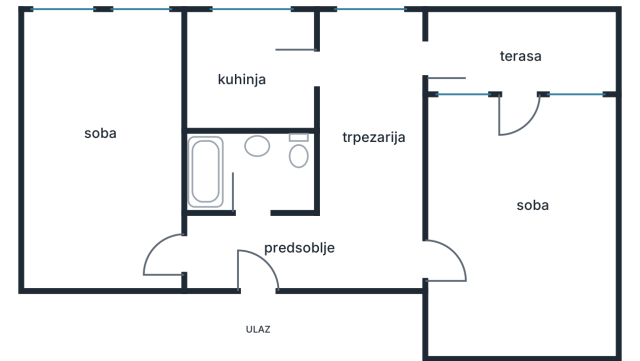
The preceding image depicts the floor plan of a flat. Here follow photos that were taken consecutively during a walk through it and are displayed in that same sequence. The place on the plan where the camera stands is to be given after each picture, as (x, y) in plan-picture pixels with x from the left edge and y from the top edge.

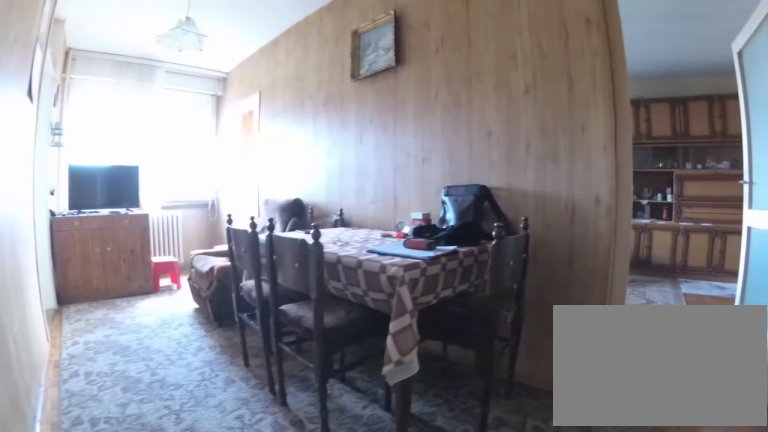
(326, 247)
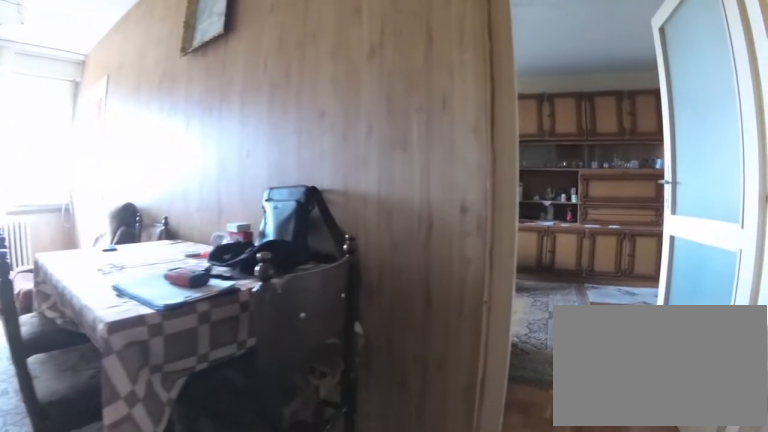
(345, 247)
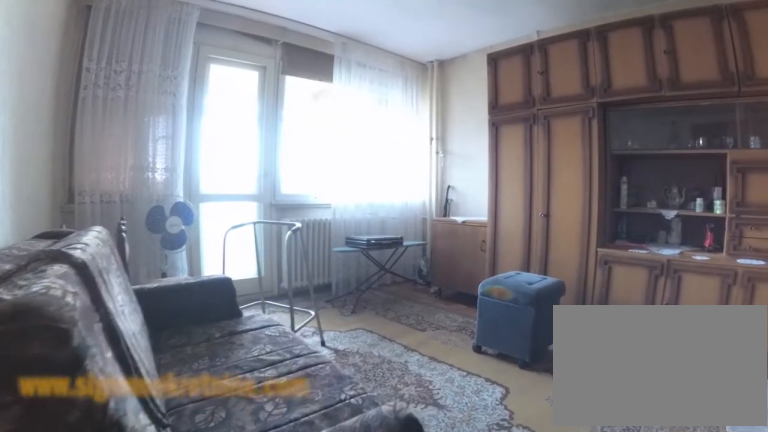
(428, 262)
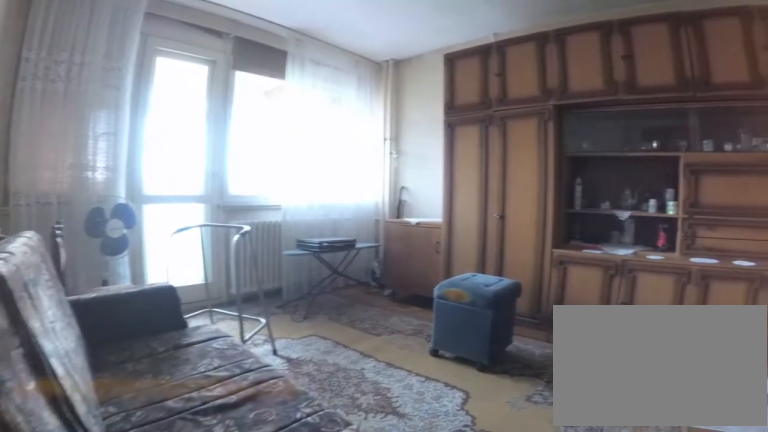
(427, 260)
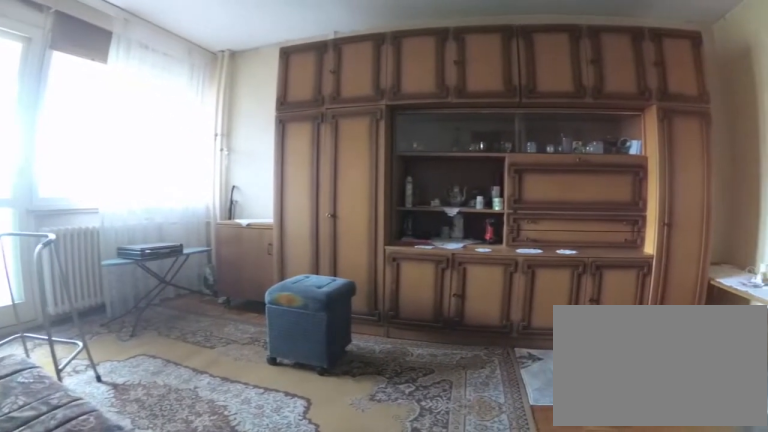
(426, 255)
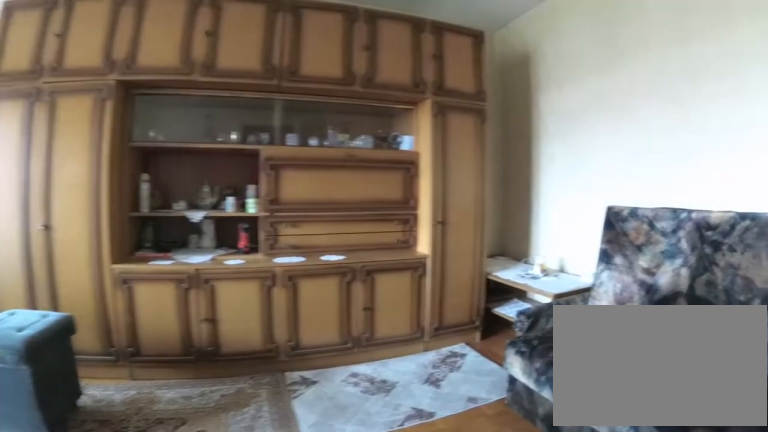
(456, 253)
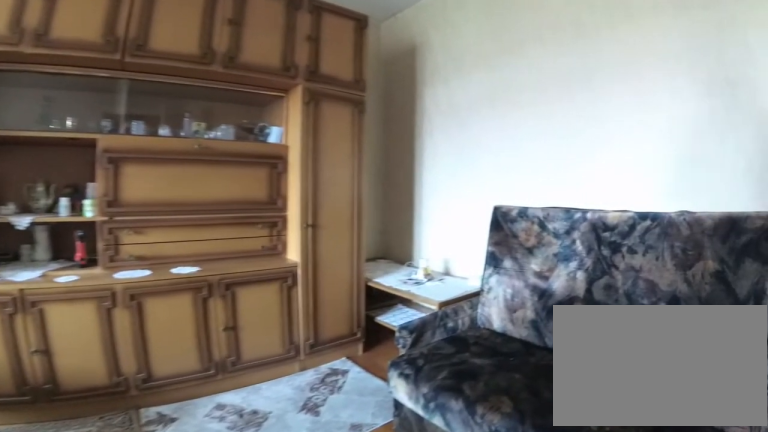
(469, 268)
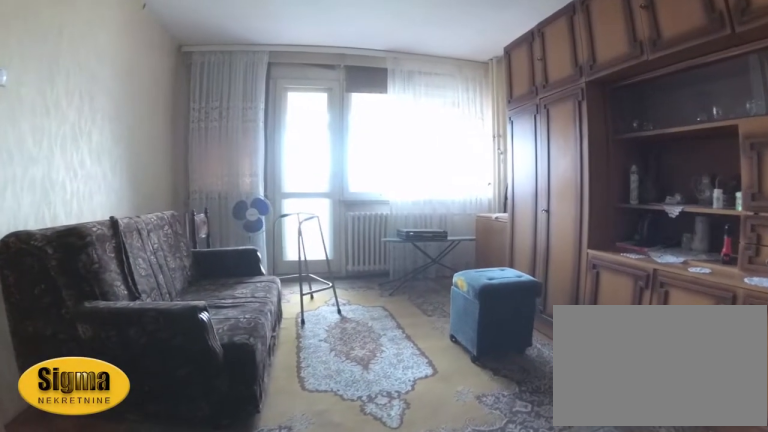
(523, 316)
